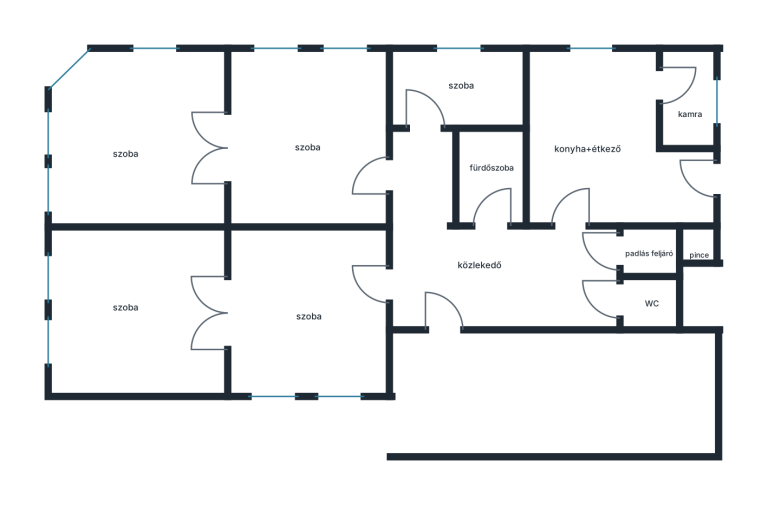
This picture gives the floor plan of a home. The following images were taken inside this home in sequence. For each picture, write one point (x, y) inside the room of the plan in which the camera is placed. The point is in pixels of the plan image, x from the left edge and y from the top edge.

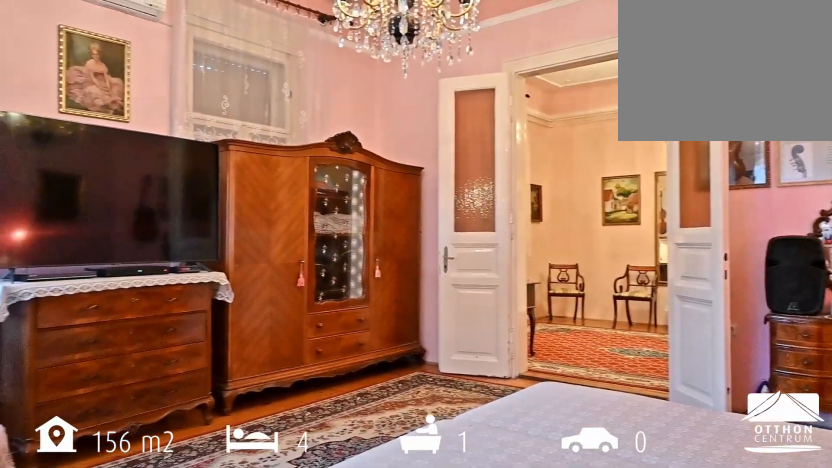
(137, 146)
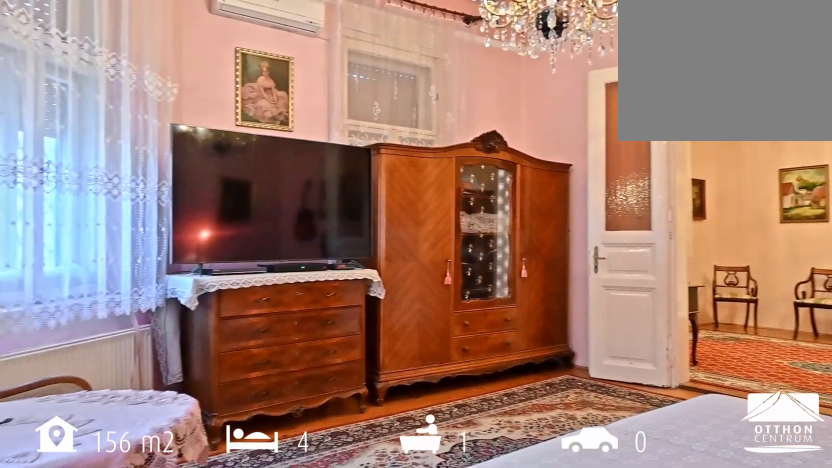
(137, 146)
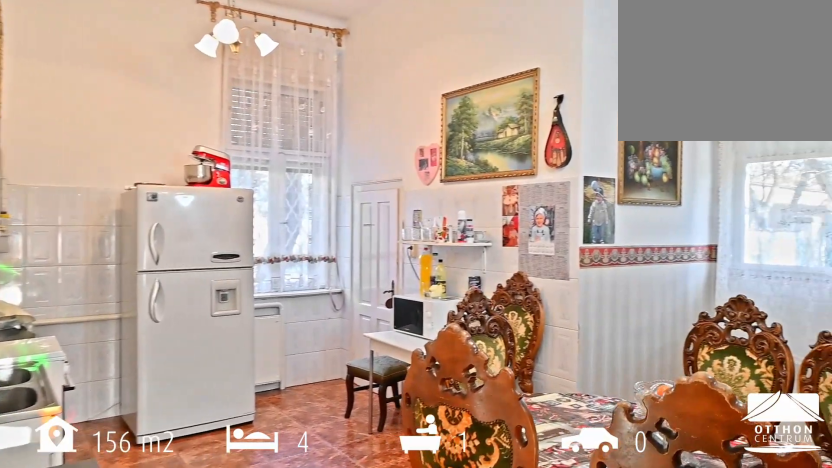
(589, 150)
